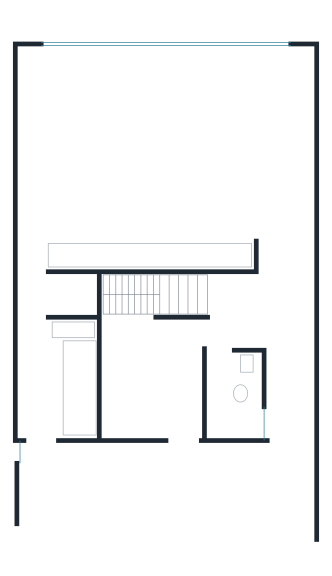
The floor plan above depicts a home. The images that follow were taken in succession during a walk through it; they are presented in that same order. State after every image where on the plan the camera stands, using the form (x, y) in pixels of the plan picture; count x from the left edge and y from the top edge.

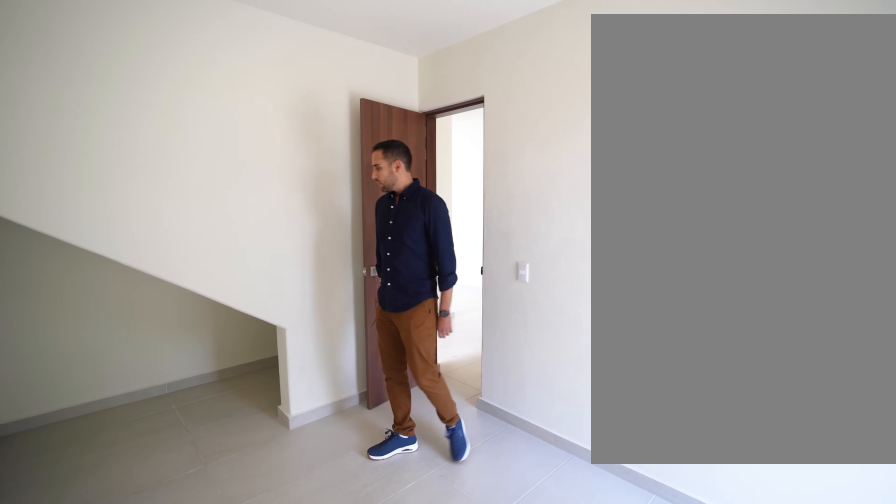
(129, 425)
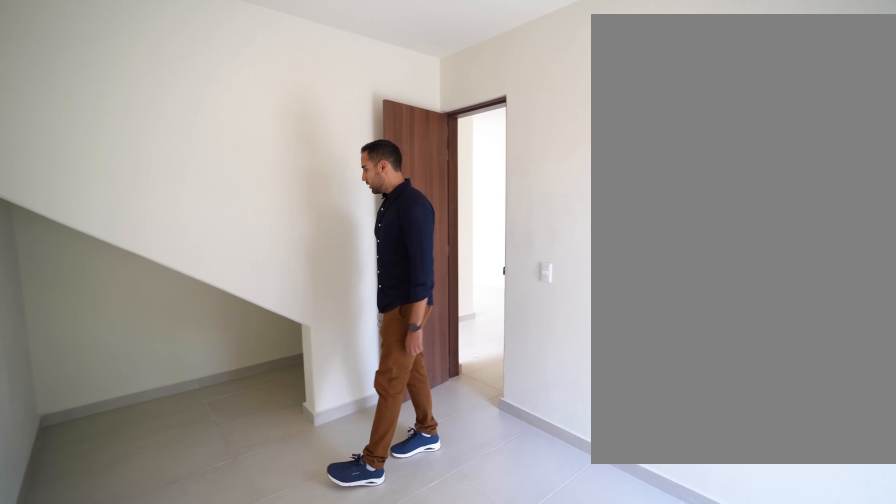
(129, 425)
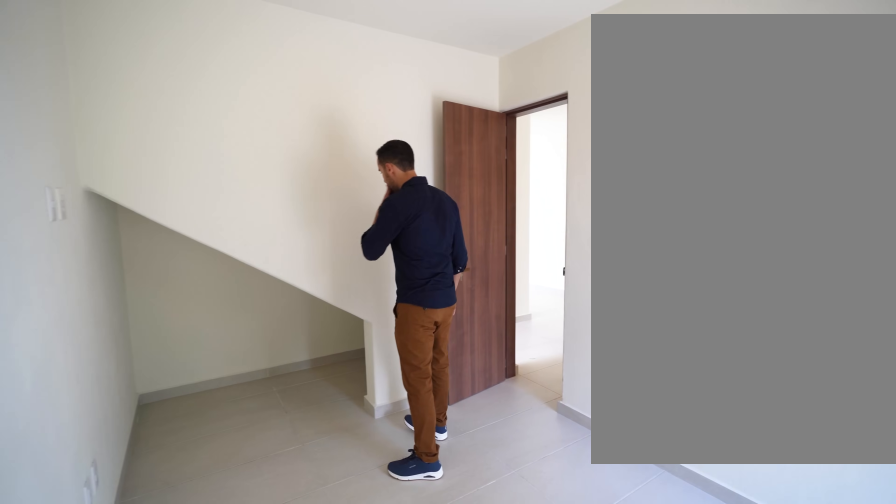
(129, 424)
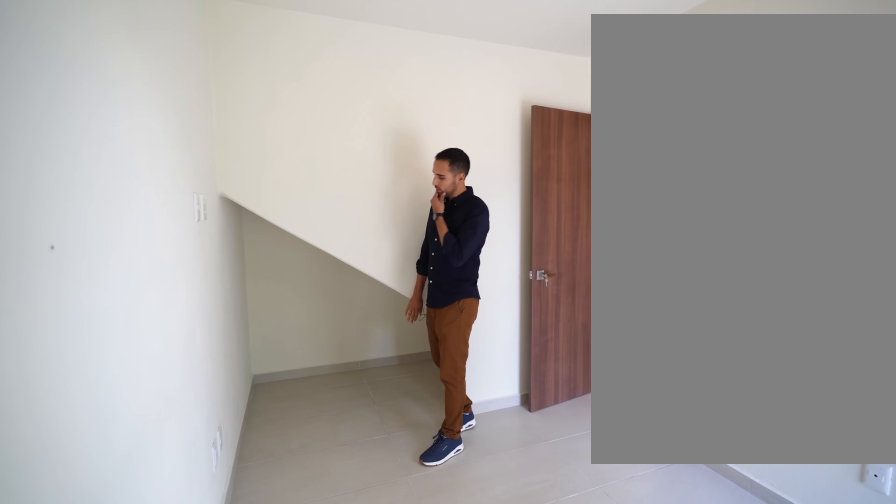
(128, 423)
